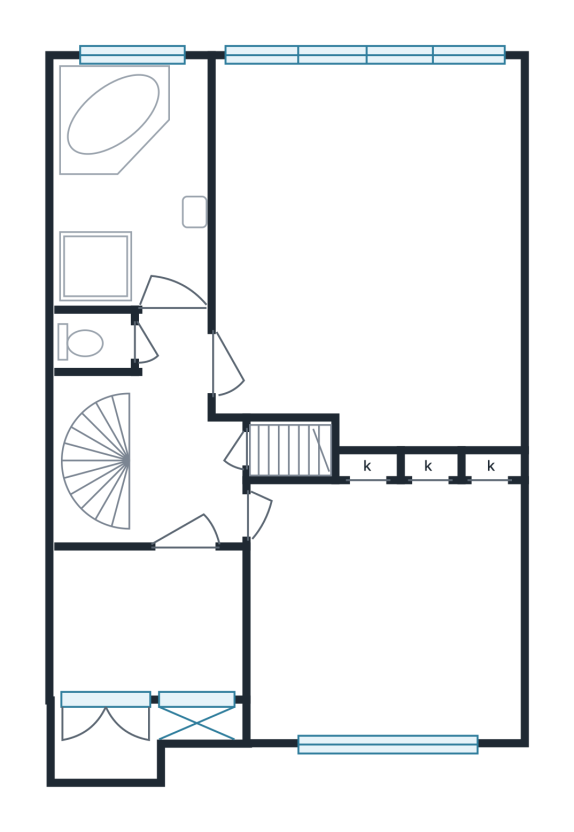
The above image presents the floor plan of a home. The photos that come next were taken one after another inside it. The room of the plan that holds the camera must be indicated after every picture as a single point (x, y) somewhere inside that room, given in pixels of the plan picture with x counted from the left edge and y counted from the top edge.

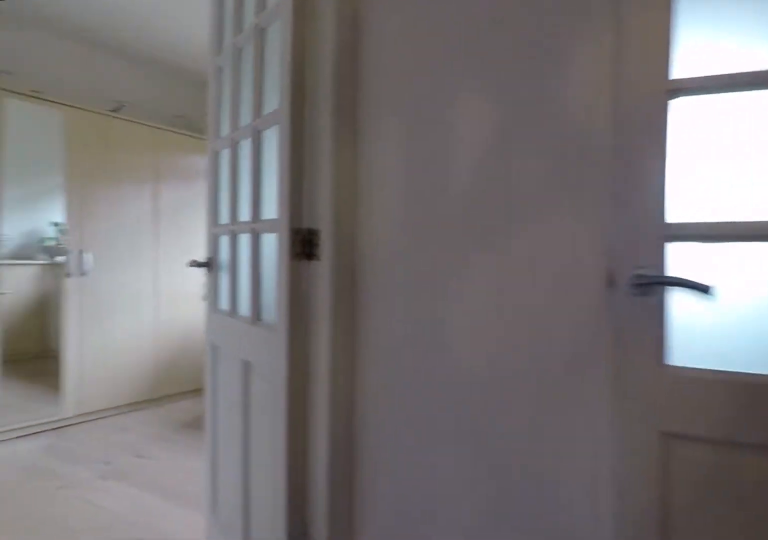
(166, 445)
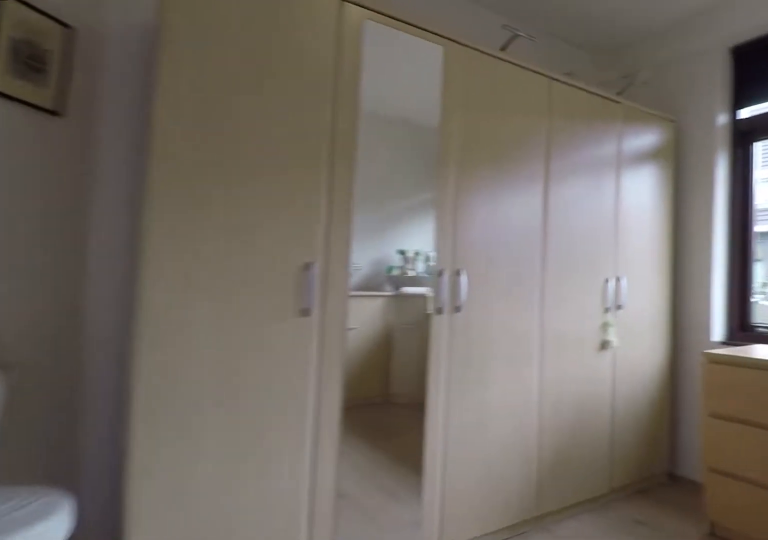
(370, 558)
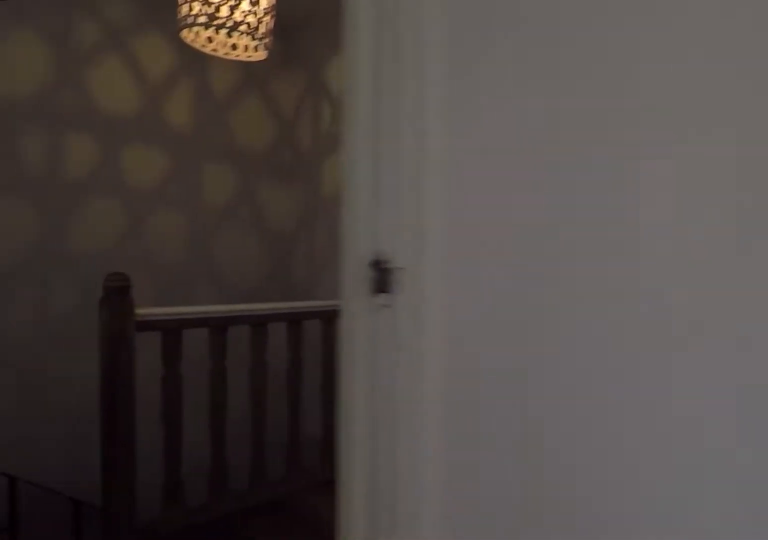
(370, 558)
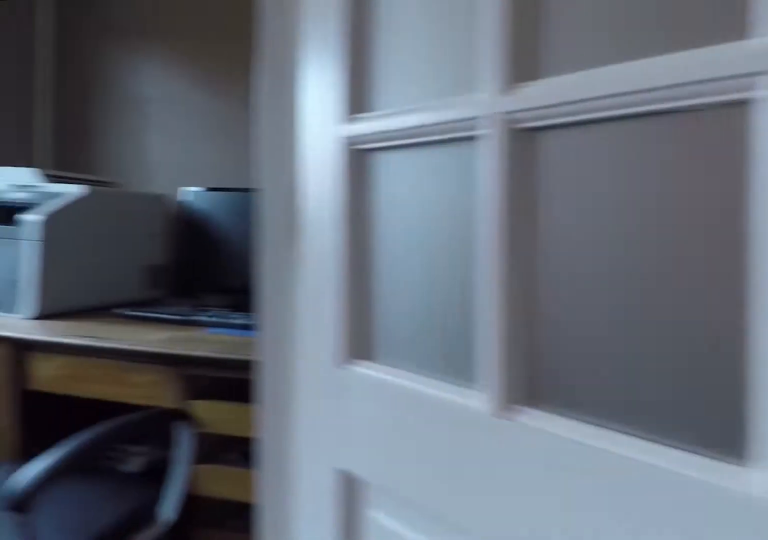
(166, 445)
